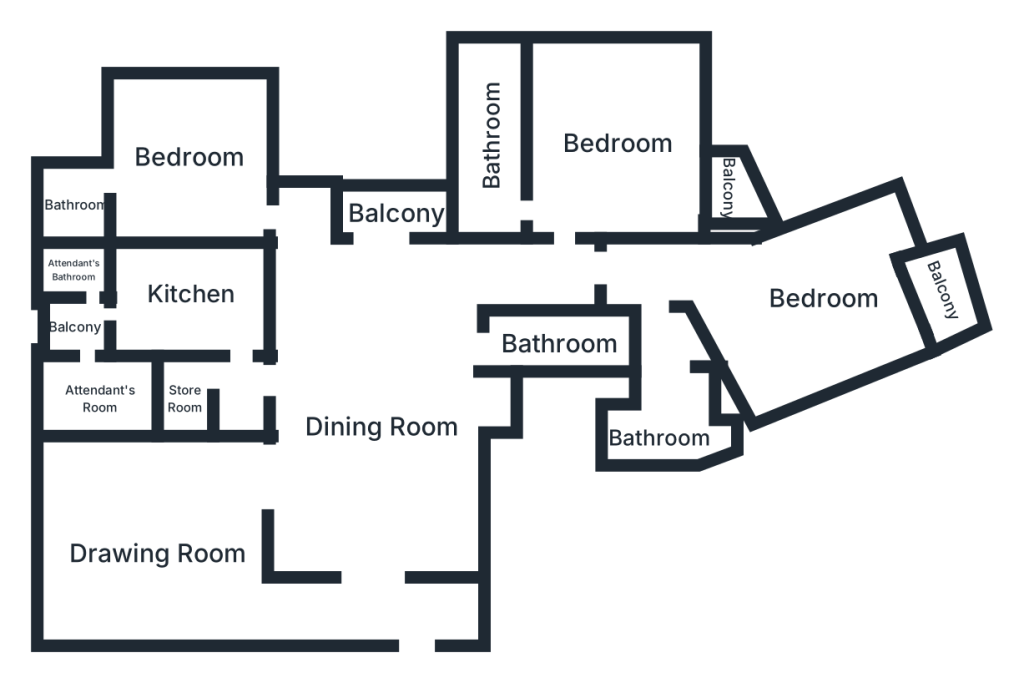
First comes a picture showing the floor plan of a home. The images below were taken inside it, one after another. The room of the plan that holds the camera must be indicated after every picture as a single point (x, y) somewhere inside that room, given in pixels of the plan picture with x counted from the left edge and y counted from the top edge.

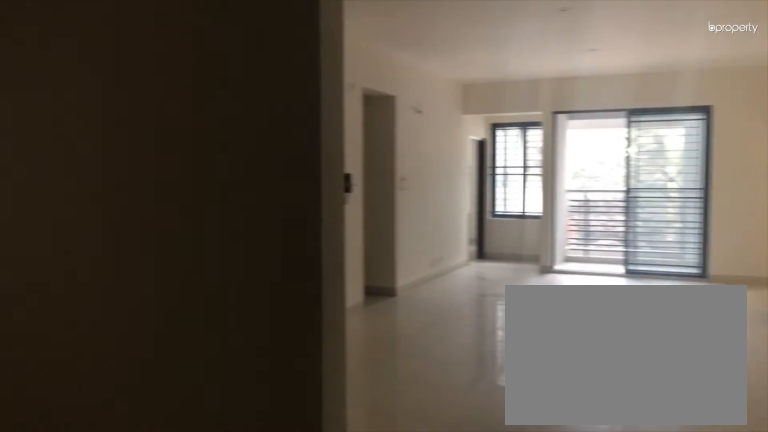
(417, 611)
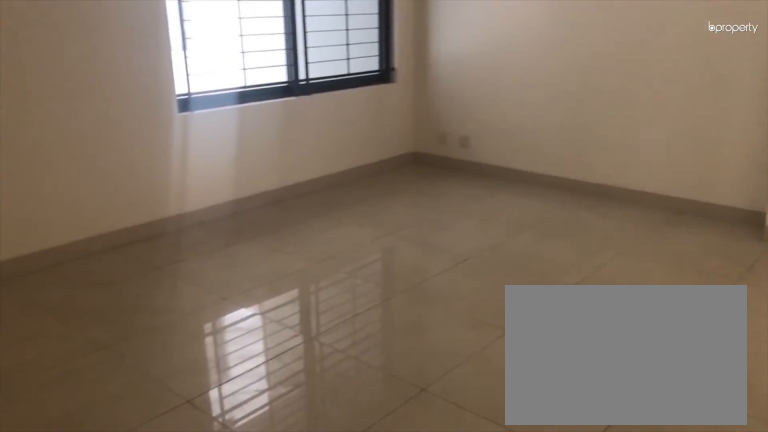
(162, 564)
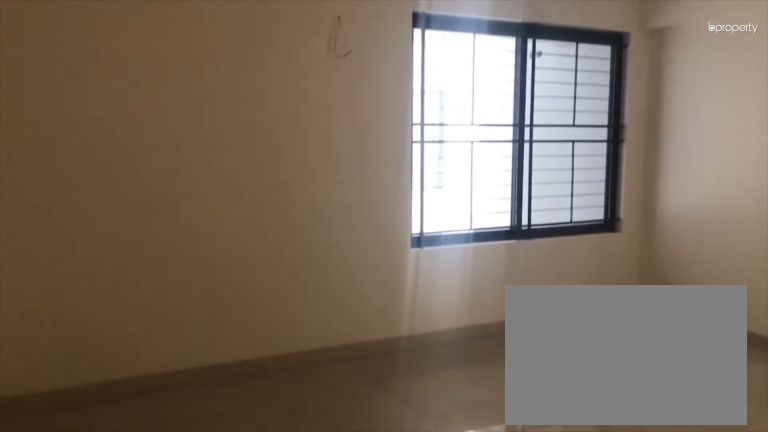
(162, 564)
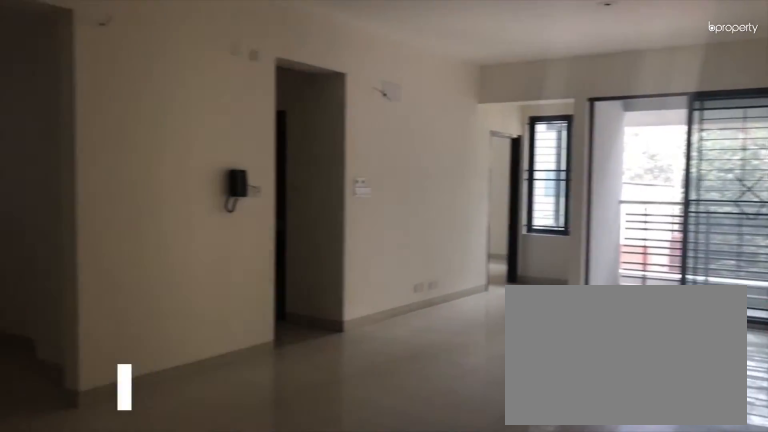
(383, 429)
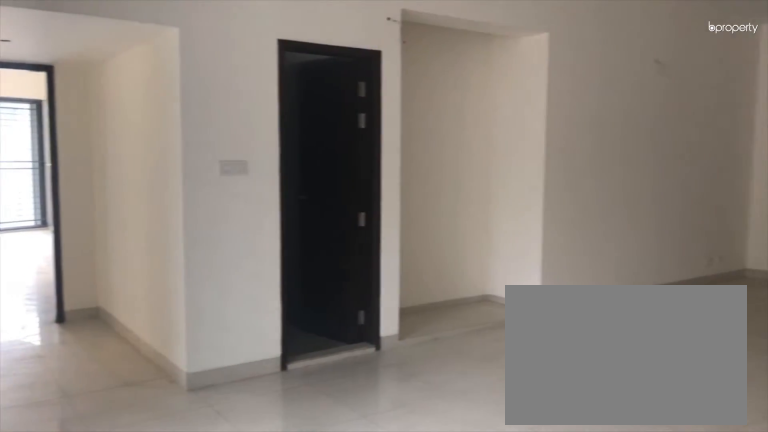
(383, 429)
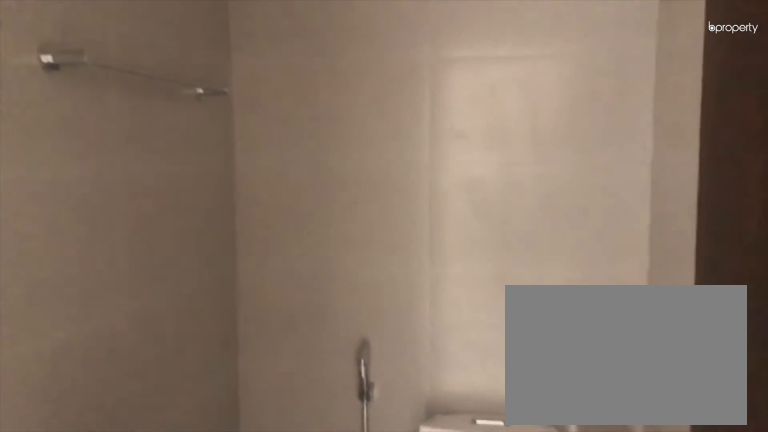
(559, 345)
